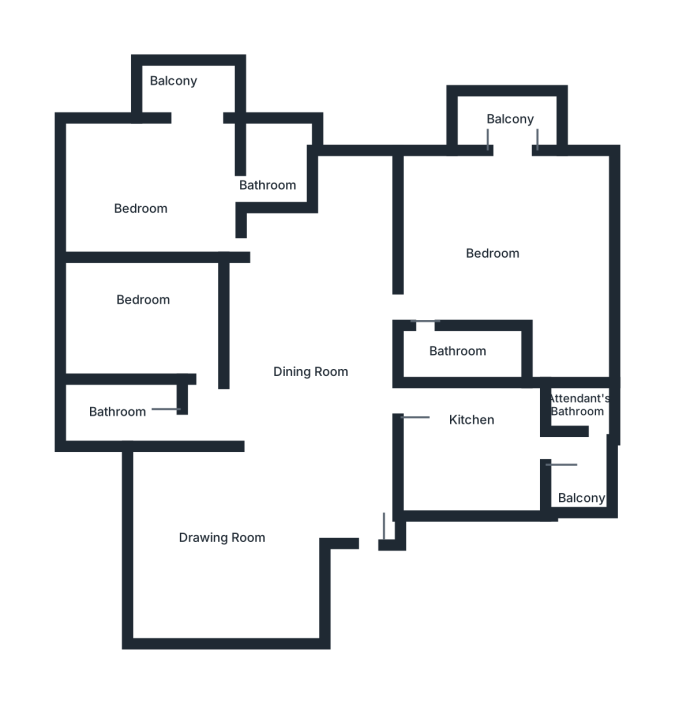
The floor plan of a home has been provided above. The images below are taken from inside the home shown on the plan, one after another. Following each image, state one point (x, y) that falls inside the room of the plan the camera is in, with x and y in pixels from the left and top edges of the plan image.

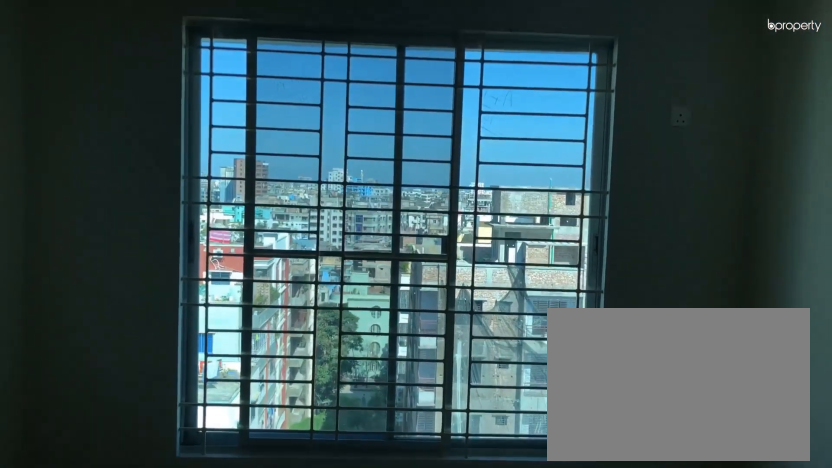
(153, 316)
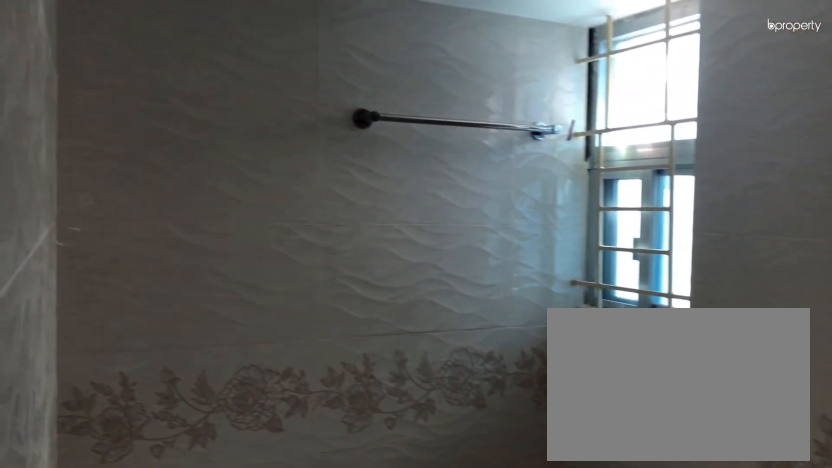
(278, 173)
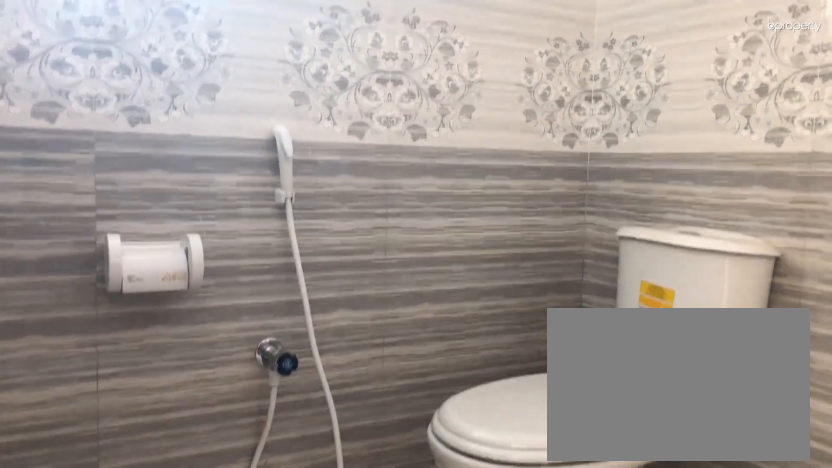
(460, 353)
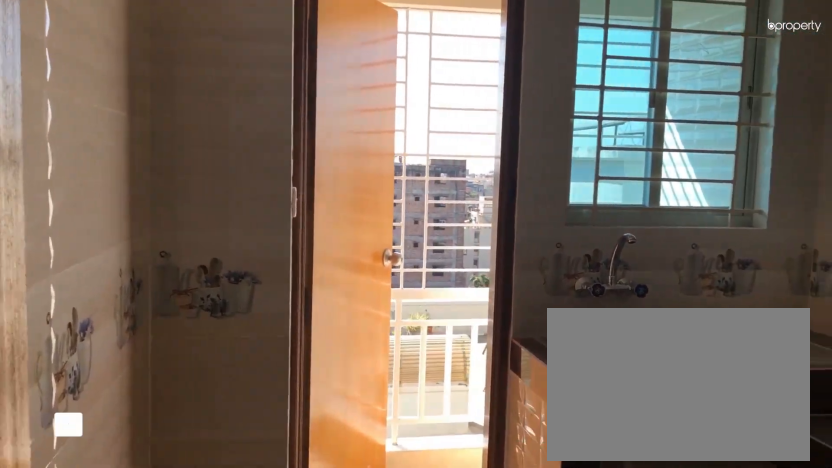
(477, 452)
